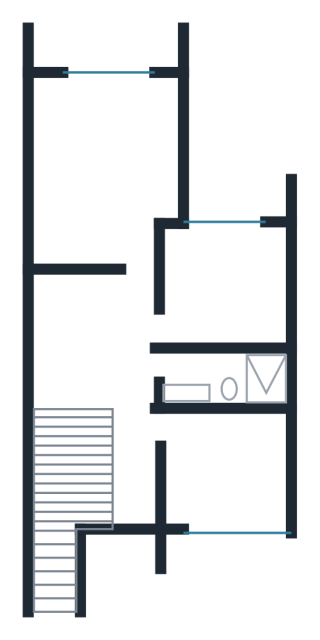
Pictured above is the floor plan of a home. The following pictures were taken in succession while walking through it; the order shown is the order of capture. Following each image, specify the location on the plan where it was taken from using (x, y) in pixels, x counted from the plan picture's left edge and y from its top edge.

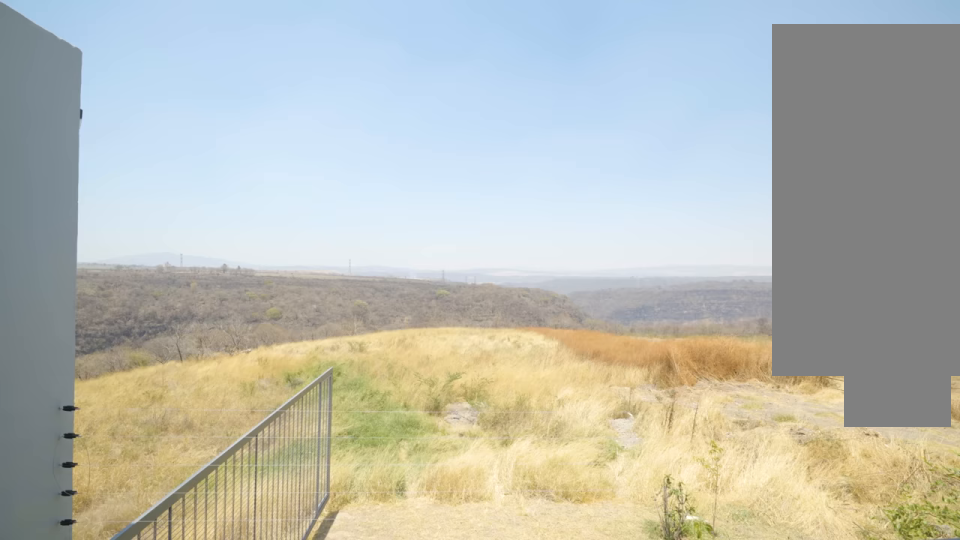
(99, 71)
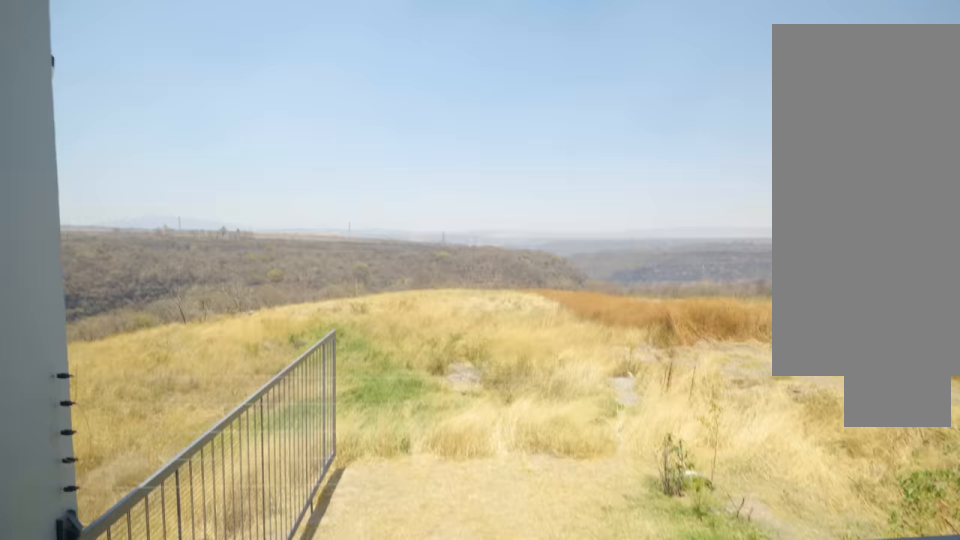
(103, 55)
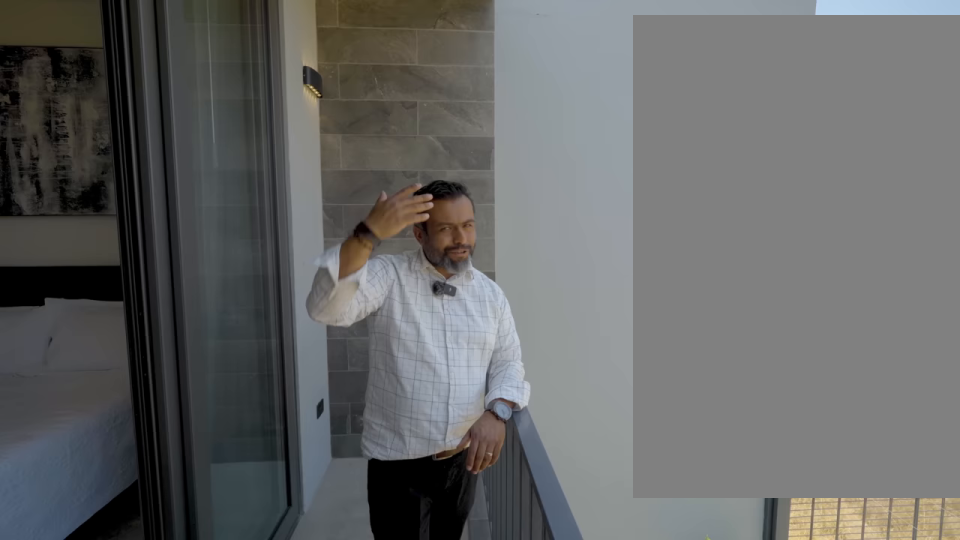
(120, 54)
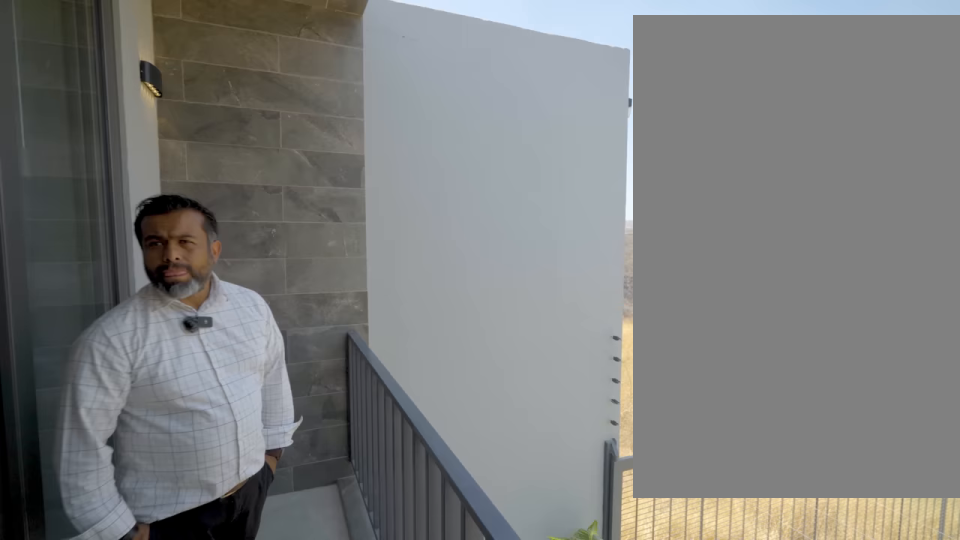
(121, 54)
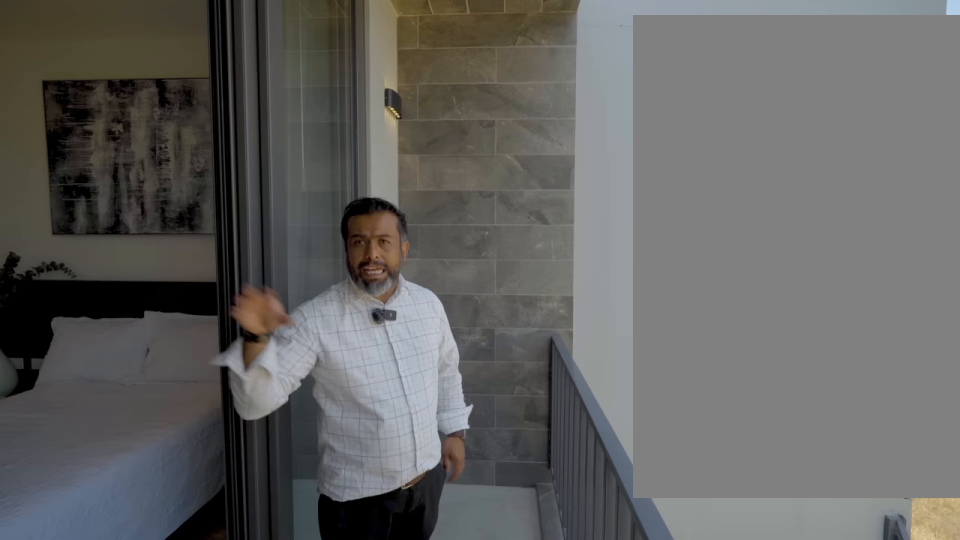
(121, 53)
